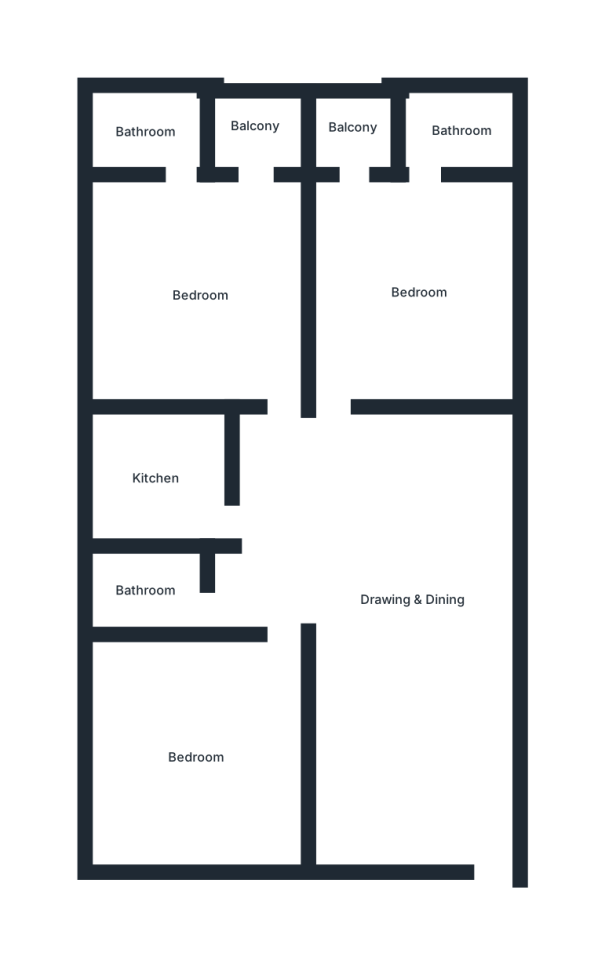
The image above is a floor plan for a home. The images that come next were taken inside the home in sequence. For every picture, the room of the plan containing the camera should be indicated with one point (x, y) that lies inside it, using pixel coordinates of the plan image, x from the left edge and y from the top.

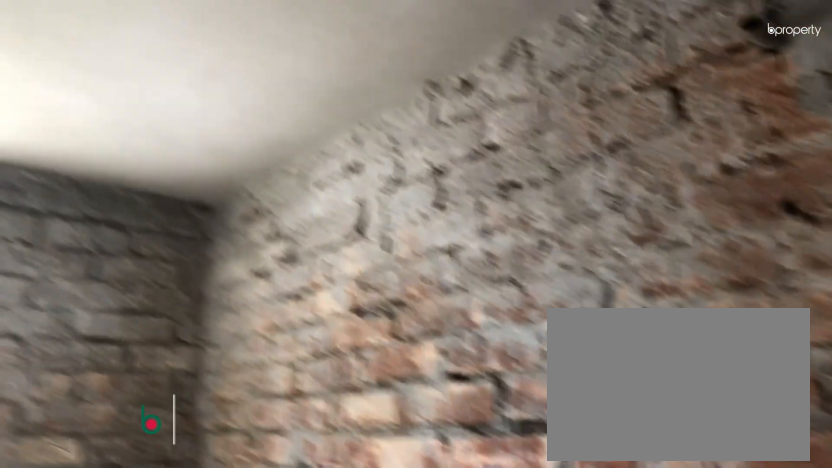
(147, 587)
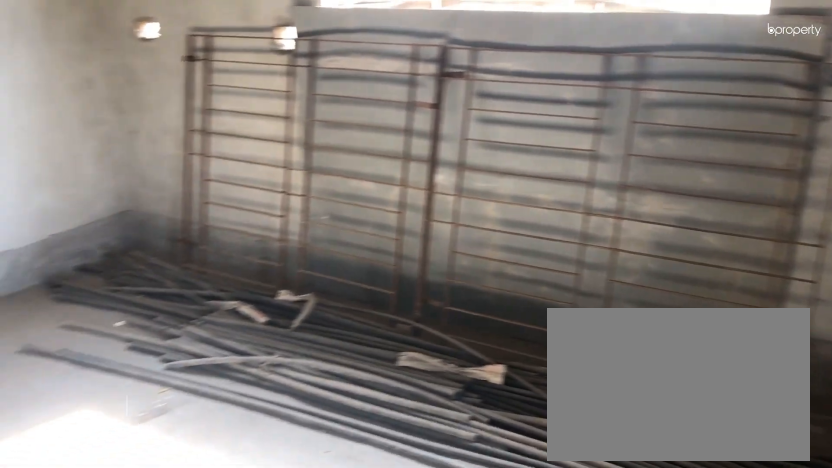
(203, 294)
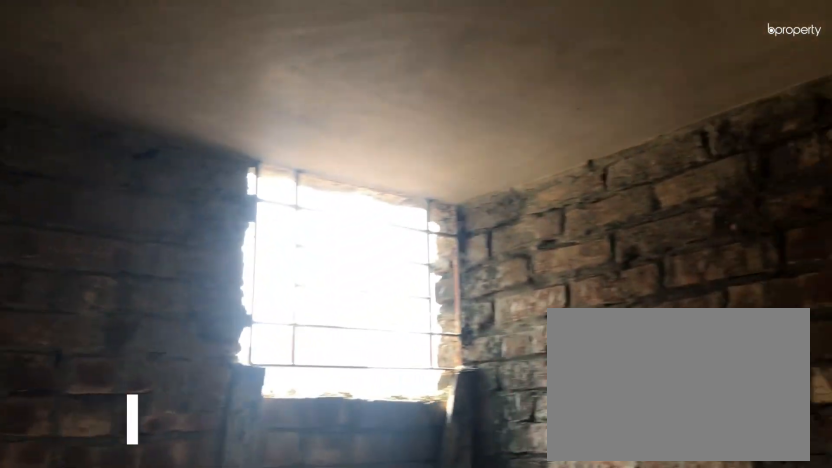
(147, 132)
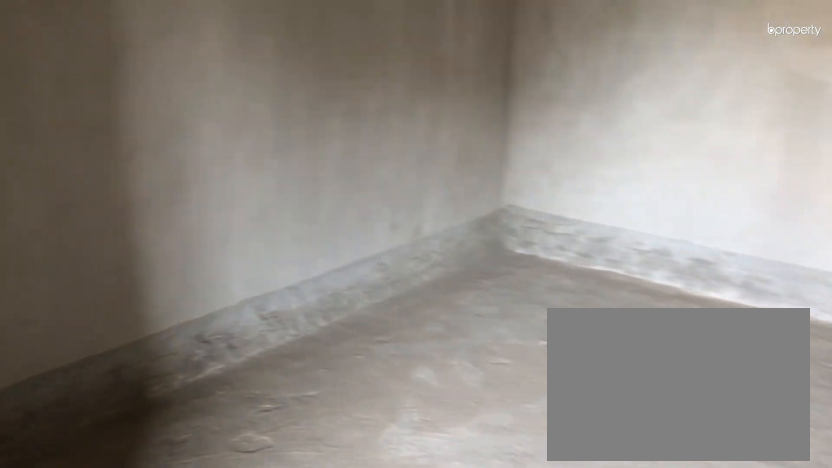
(419, 293)
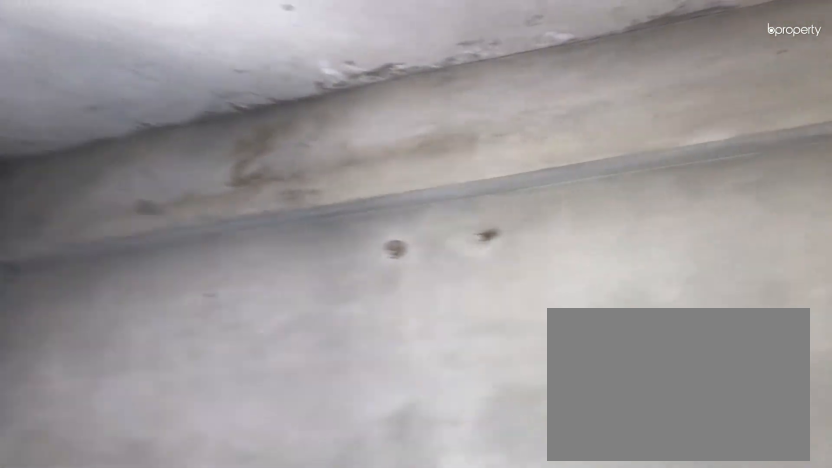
(419, 293)
